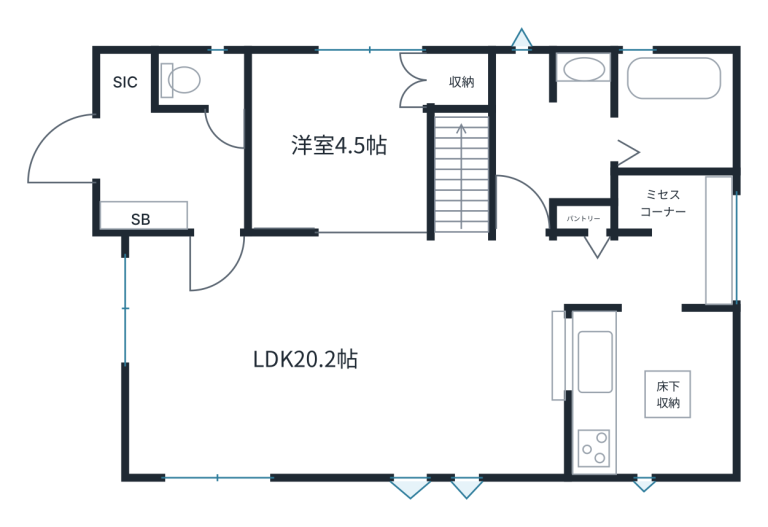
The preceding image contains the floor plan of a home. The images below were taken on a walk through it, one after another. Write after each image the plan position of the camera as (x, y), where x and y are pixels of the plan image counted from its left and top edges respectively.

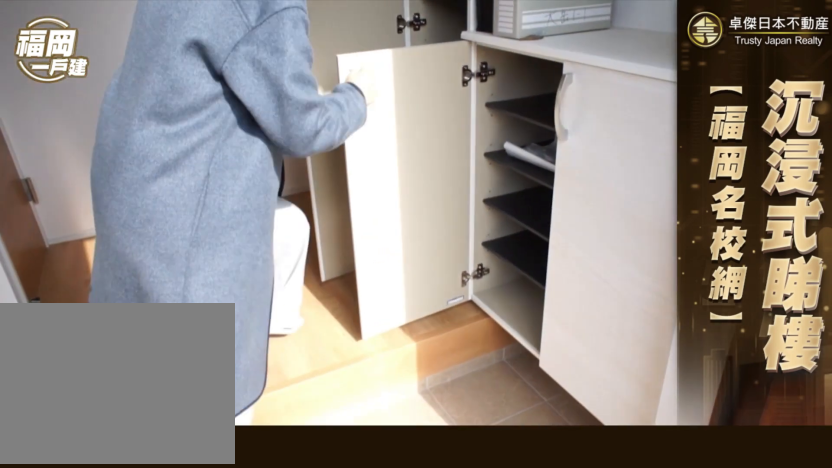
(142, 103)
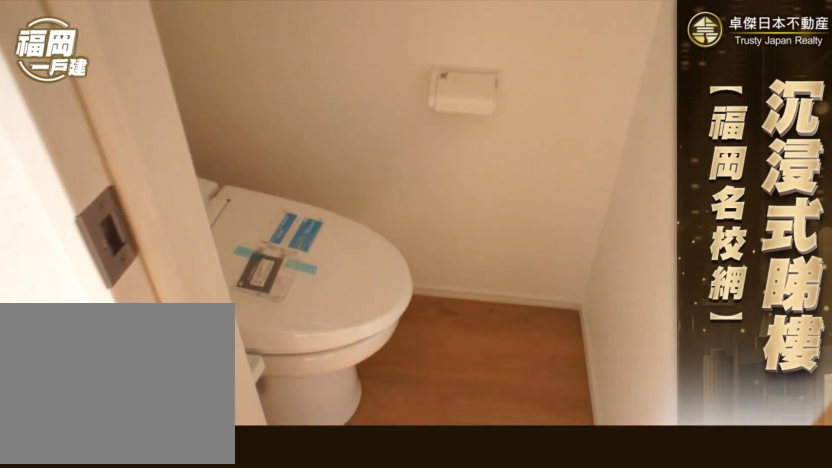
(197, 66)
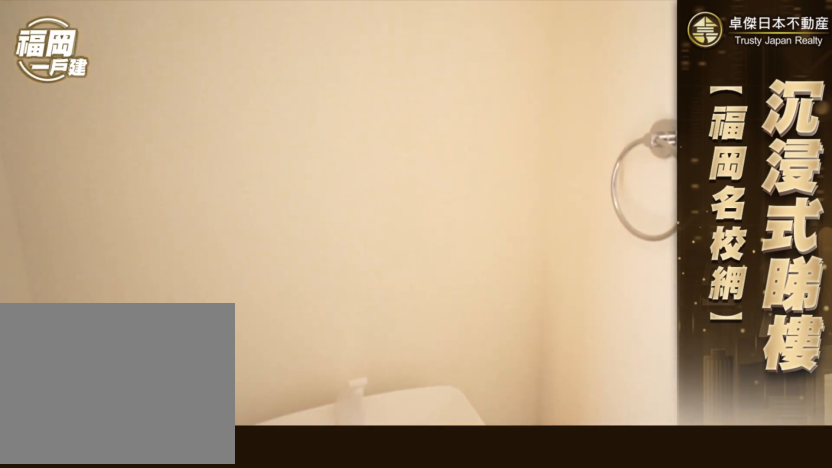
(189, 73)
